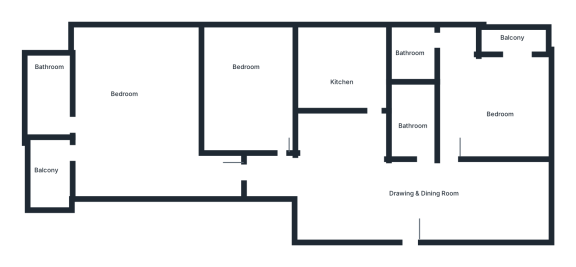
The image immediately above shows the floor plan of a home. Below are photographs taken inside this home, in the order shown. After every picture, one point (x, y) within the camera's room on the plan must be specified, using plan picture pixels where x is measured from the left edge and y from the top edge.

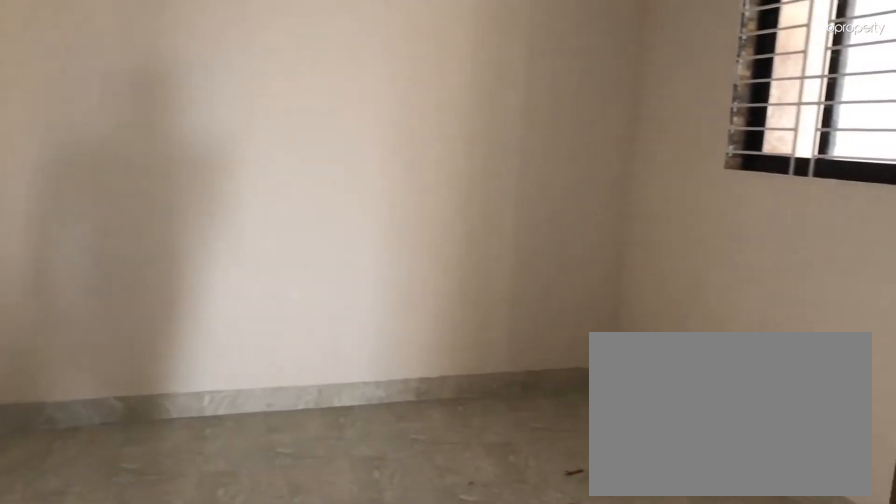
(408, 196)
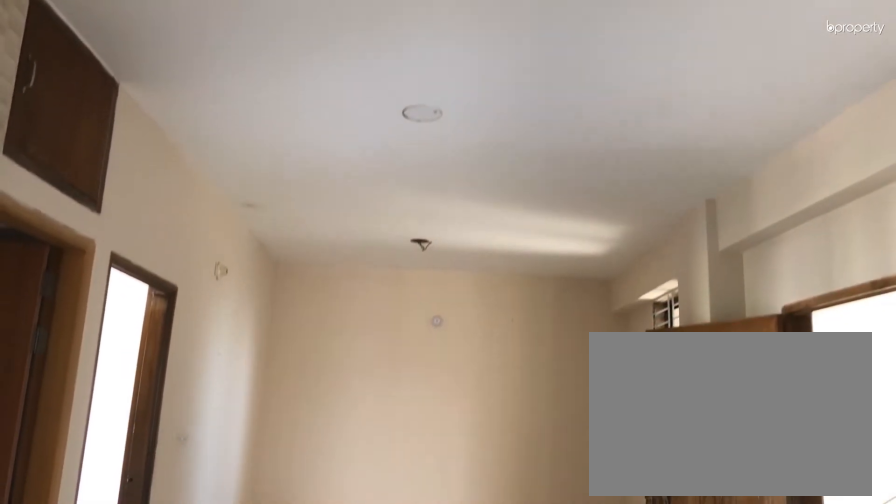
(408, 196)
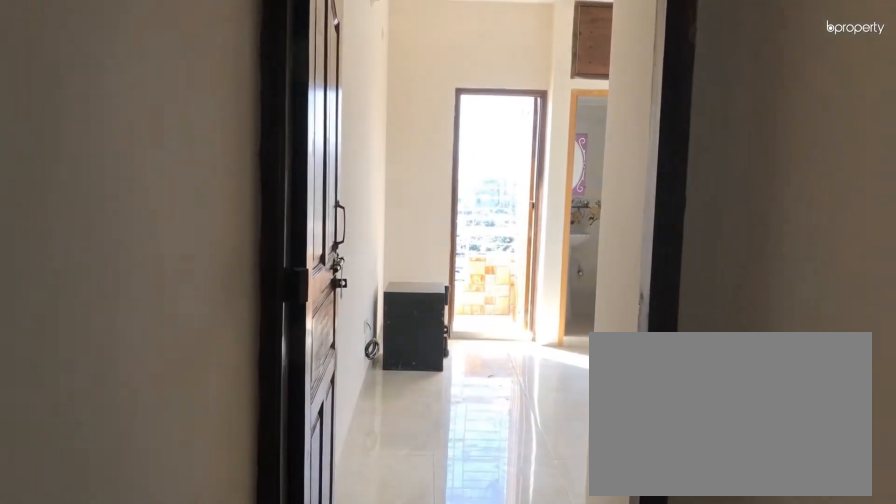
(275, 177)
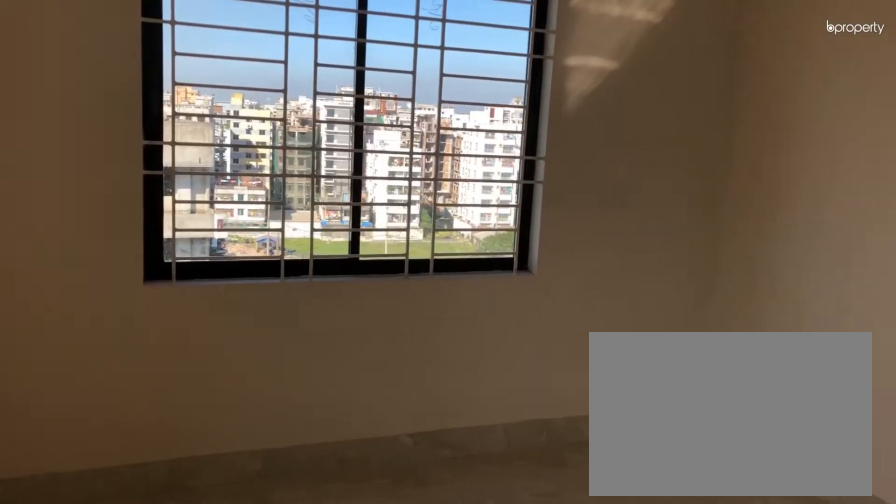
(134, 119)
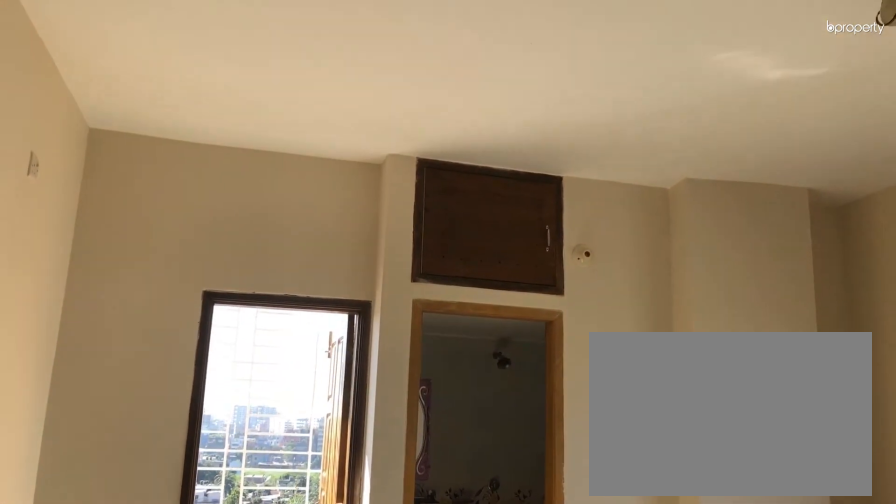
(134, 119)
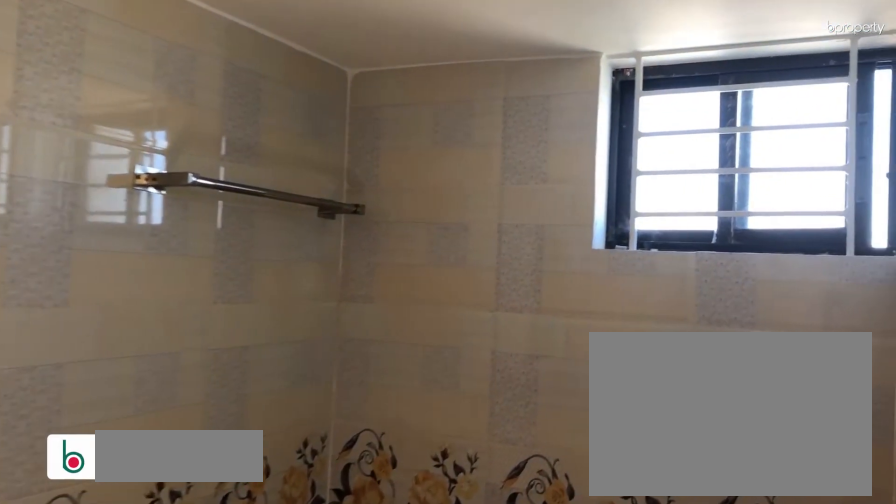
(46, 95)
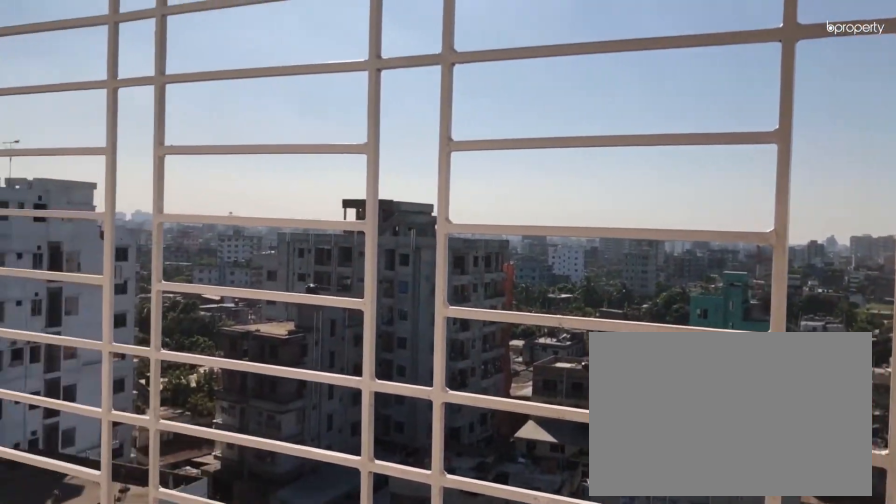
(48, 176)
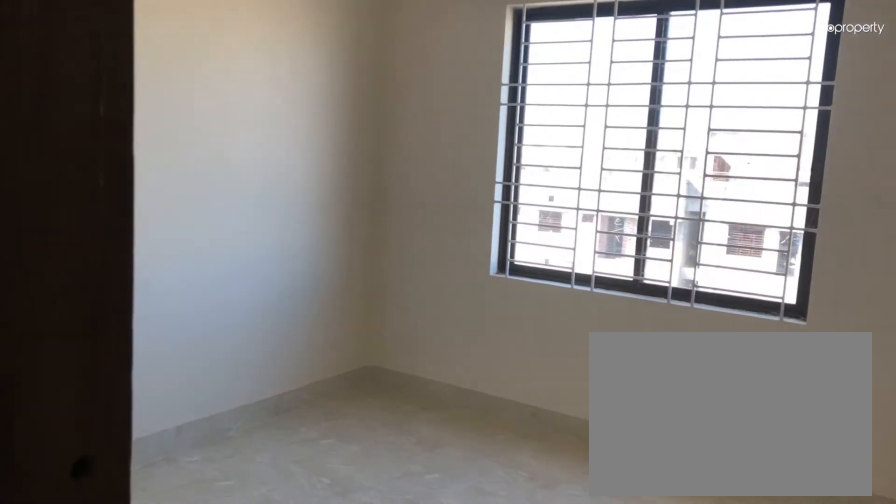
(270, 126)
